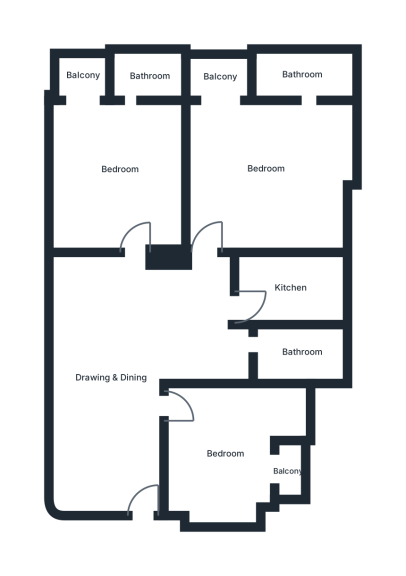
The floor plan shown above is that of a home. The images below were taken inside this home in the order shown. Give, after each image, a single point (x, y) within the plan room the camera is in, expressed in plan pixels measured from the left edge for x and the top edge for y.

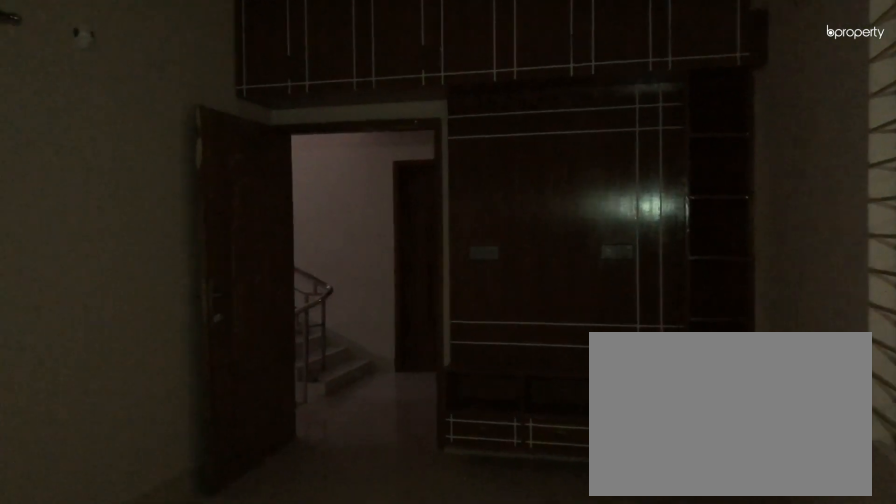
(116, 375)
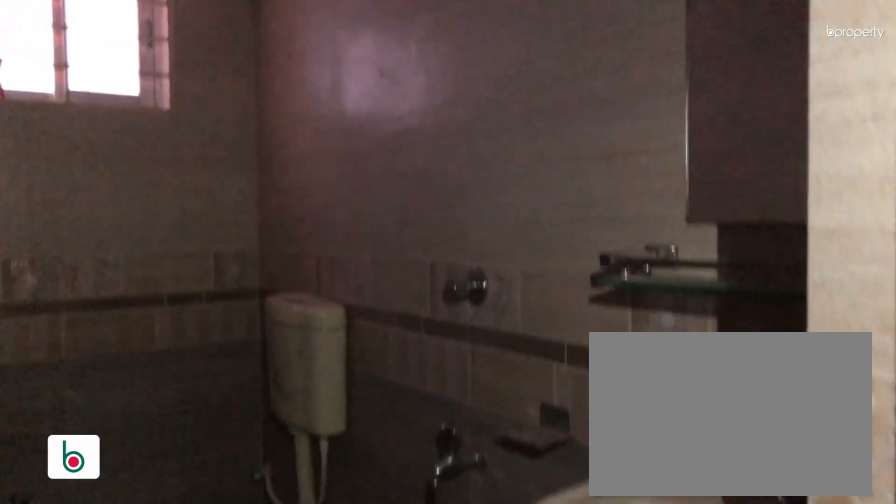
(303, 352)
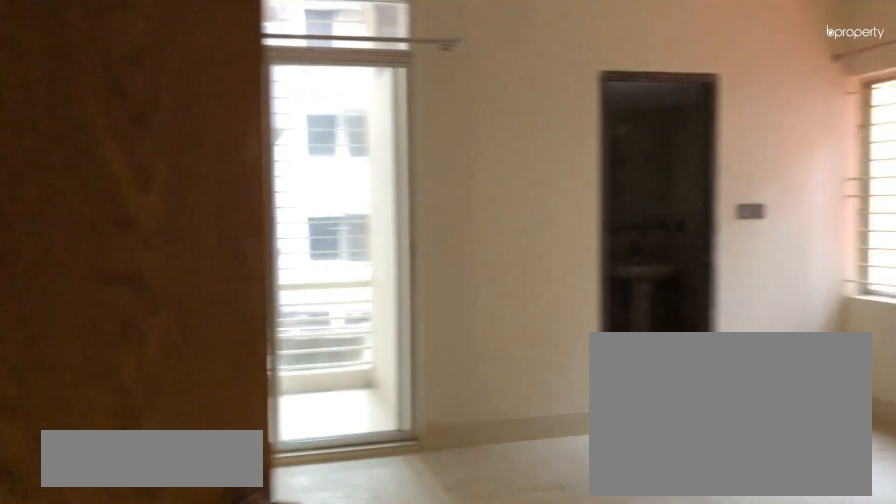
(268, 169)
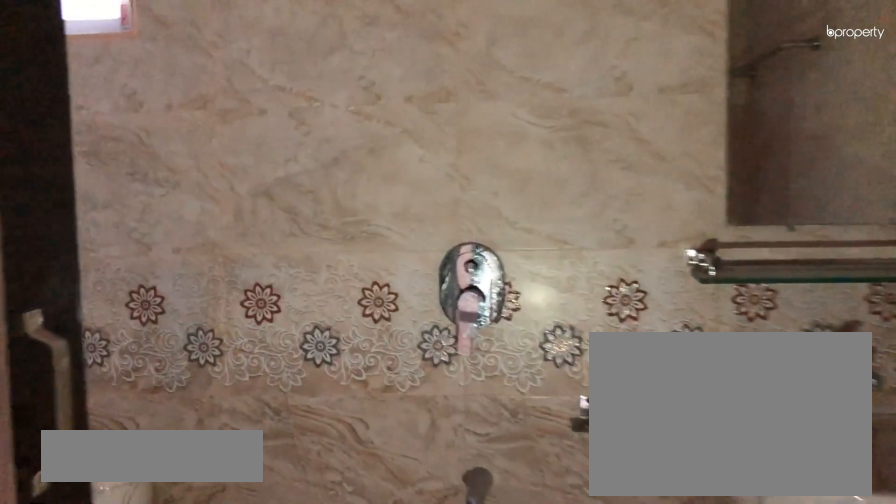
(305, 78)
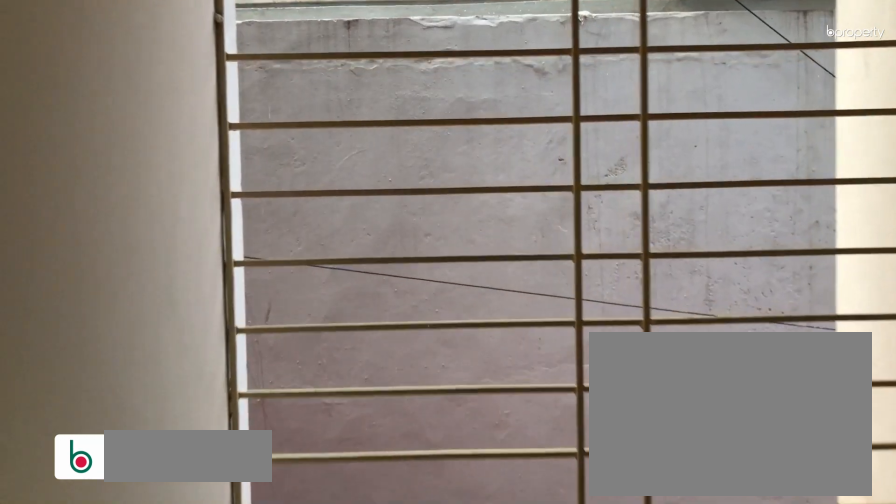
(84, 76)
